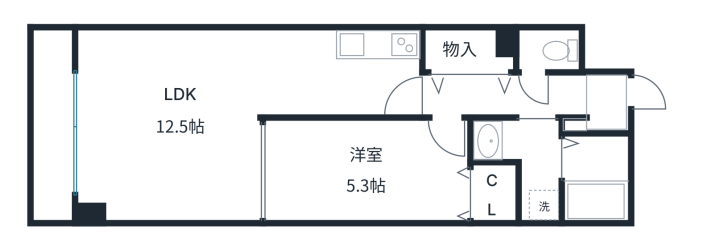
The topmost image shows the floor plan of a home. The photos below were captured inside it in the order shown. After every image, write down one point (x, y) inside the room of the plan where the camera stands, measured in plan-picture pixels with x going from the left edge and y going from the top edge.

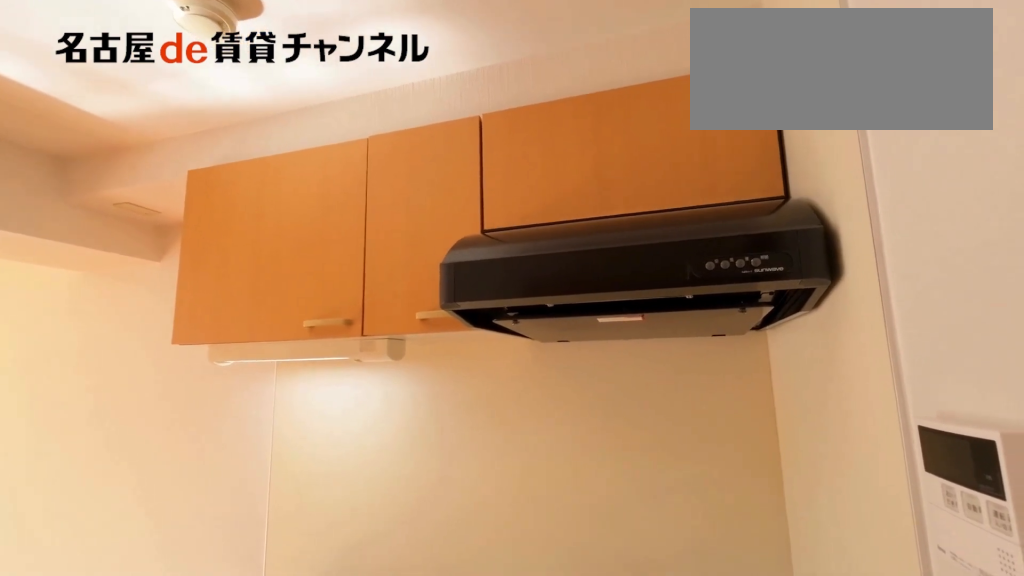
(378, 46)
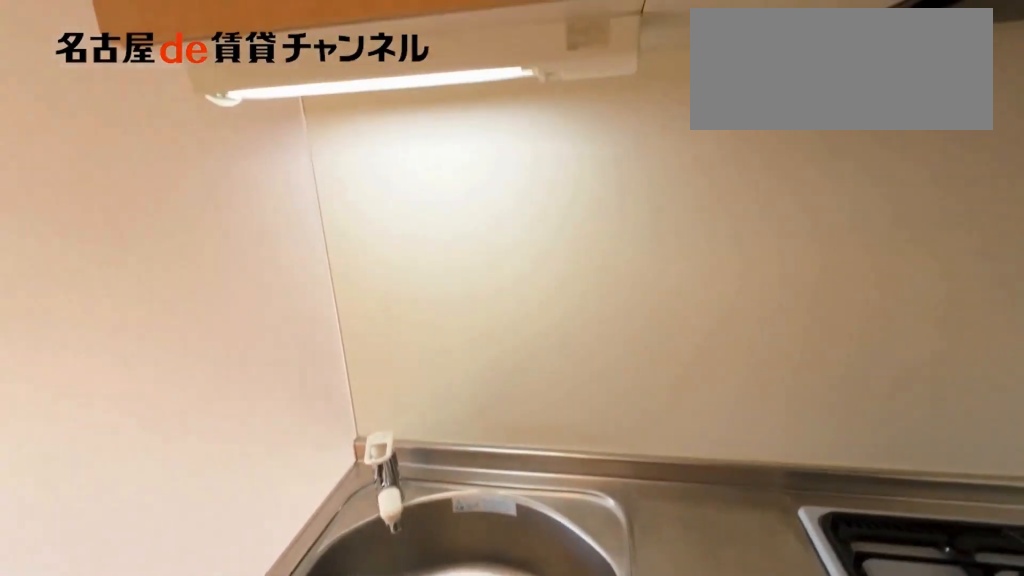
(378, 46)
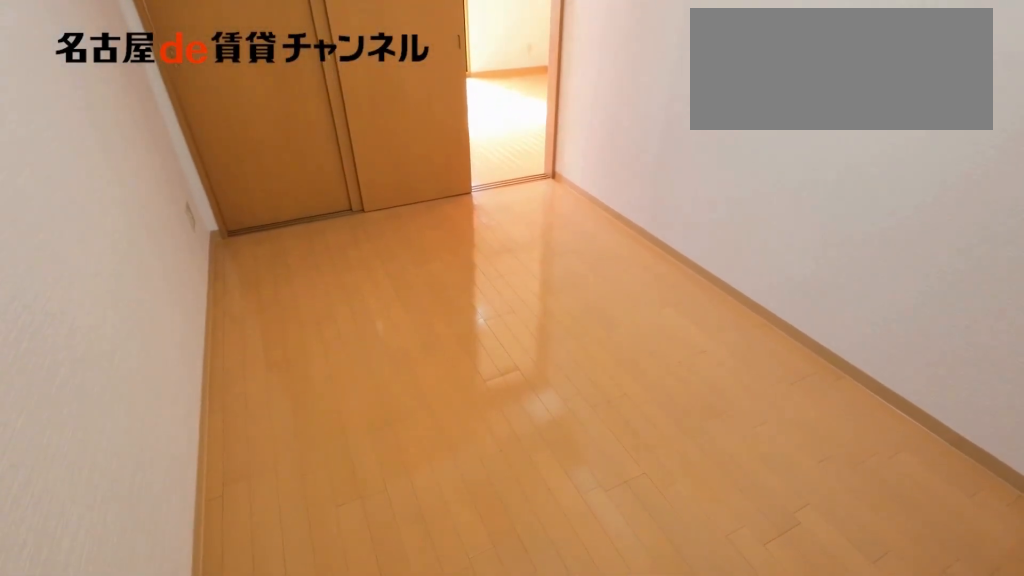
(366, 171)
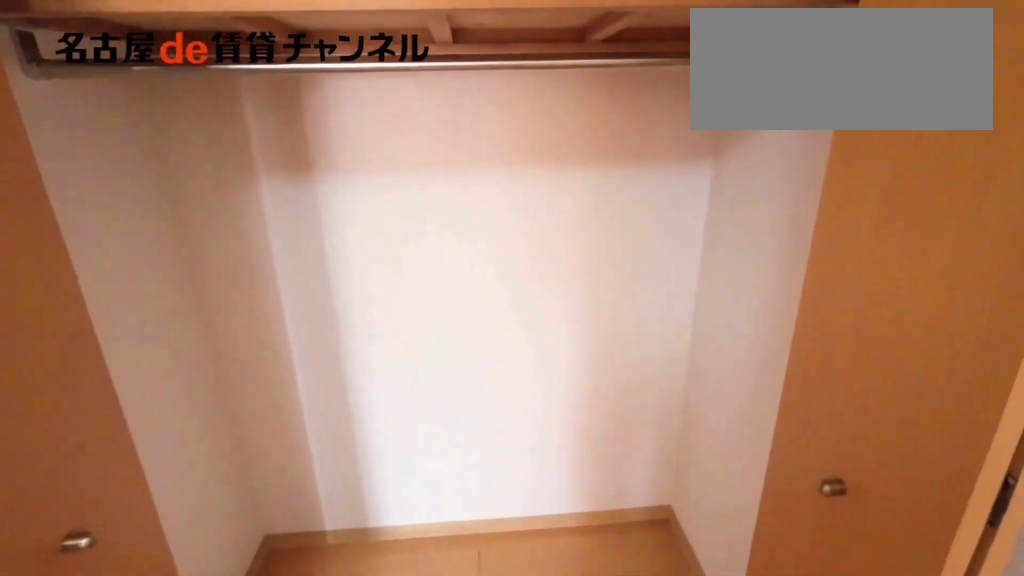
(491, 194)
